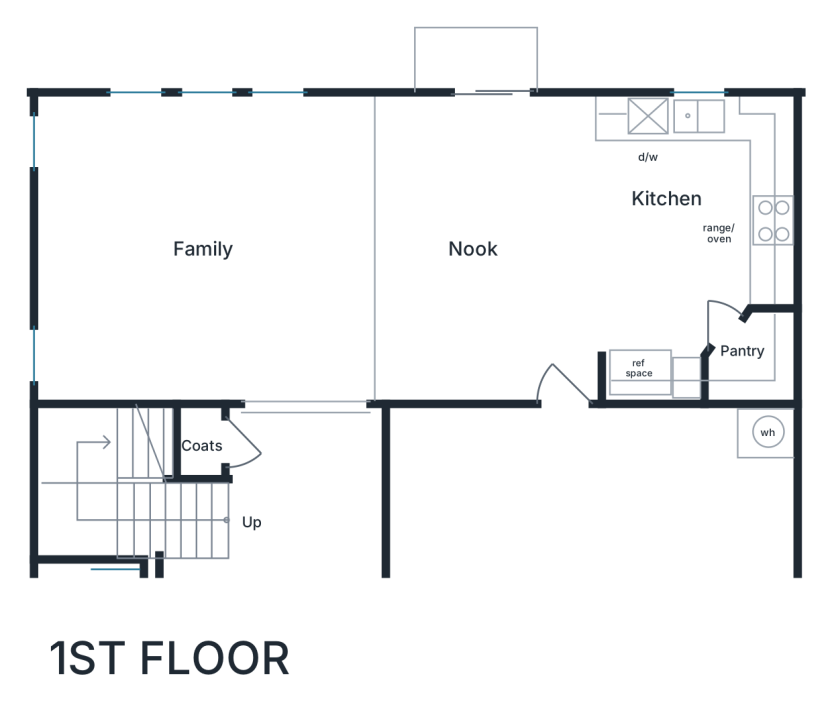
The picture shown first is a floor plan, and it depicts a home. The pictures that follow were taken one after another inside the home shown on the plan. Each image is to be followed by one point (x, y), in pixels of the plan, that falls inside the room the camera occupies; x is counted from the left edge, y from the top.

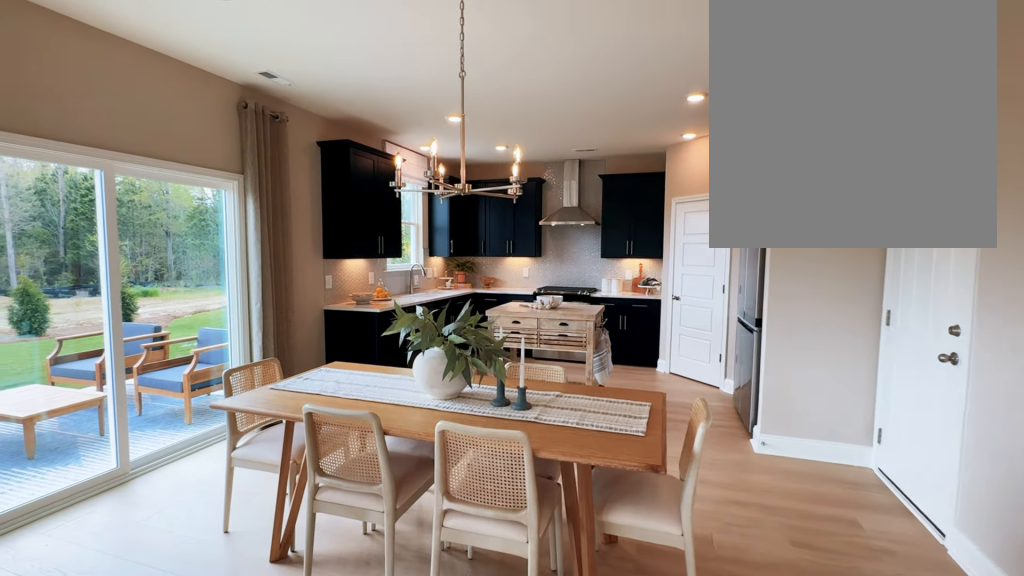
(476, 248)
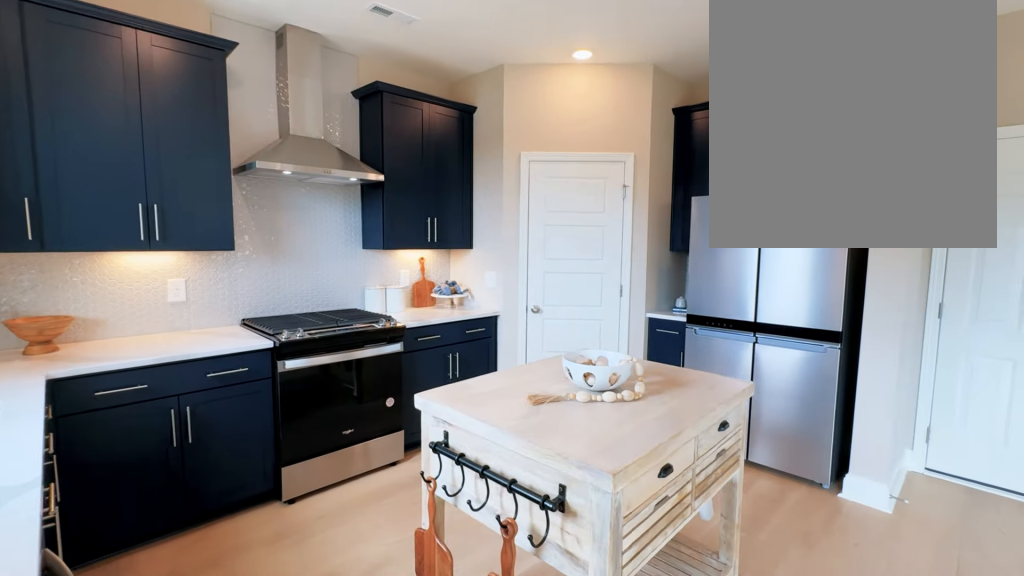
(695, 248)
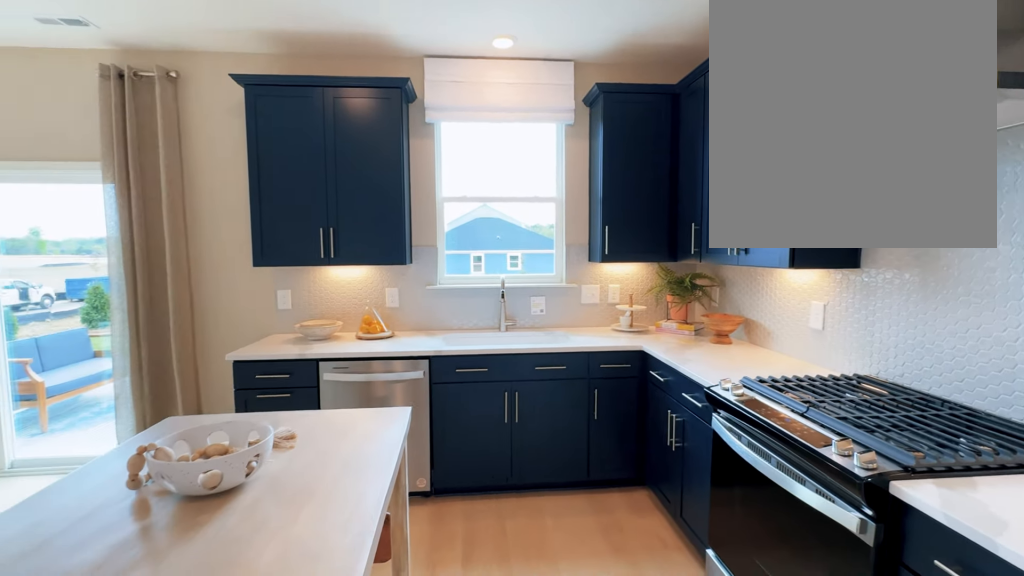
(695, 248)
